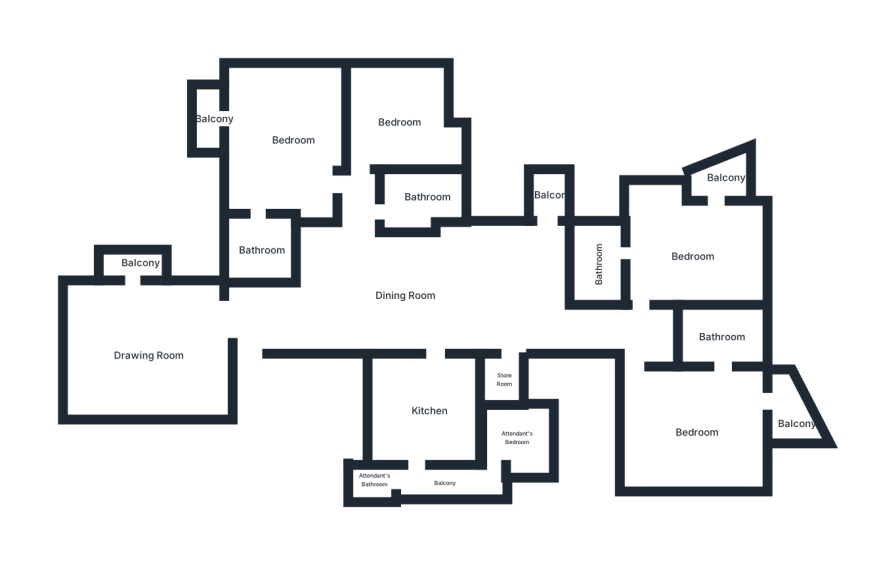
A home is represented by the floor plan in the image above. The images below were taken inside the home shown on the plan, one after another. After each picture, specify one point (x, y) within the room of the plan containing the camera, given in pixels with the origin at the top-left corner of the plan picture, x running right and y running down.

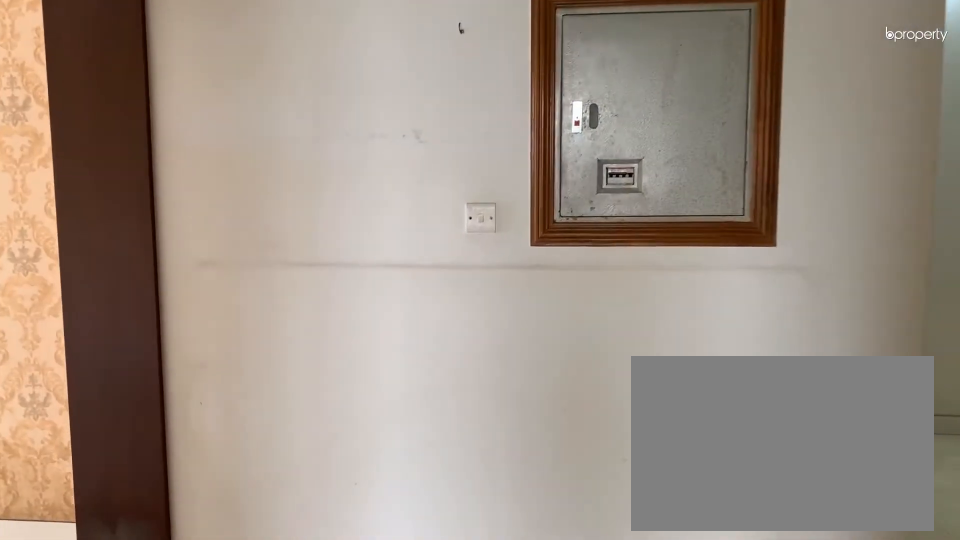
(252, 333)
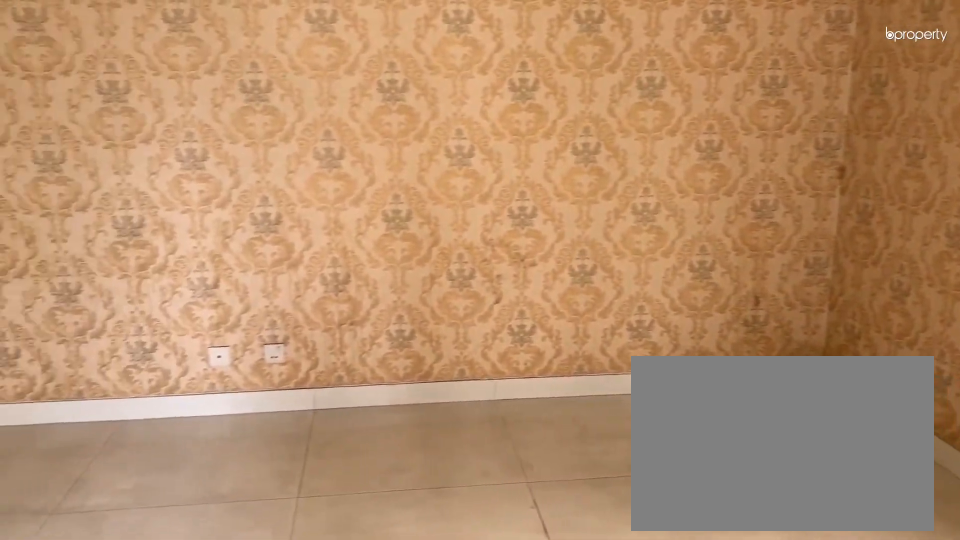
(145, 361)
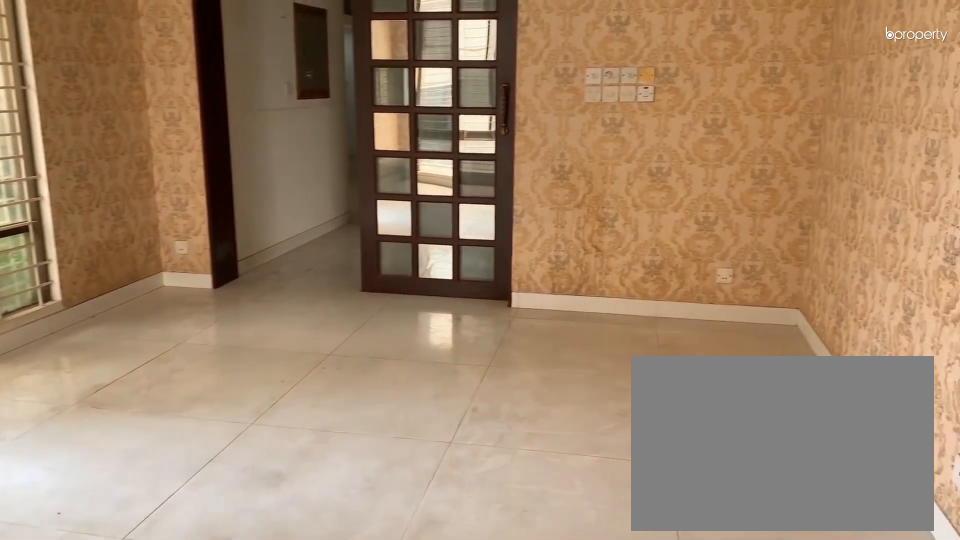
(145, 361)
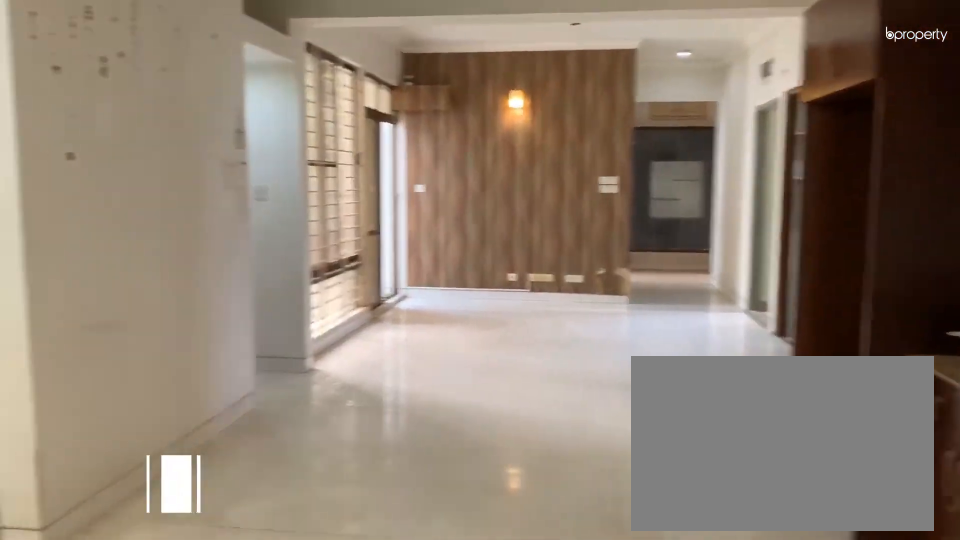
(405, 296)
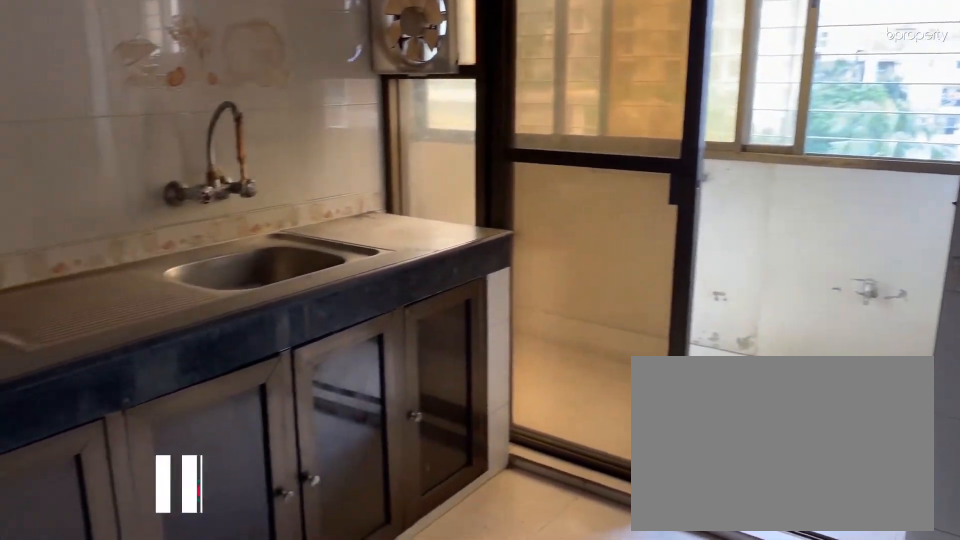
(432, 410)
